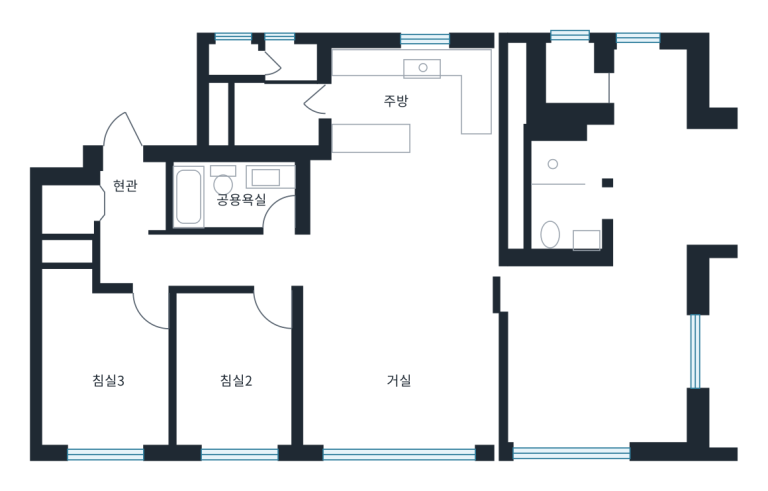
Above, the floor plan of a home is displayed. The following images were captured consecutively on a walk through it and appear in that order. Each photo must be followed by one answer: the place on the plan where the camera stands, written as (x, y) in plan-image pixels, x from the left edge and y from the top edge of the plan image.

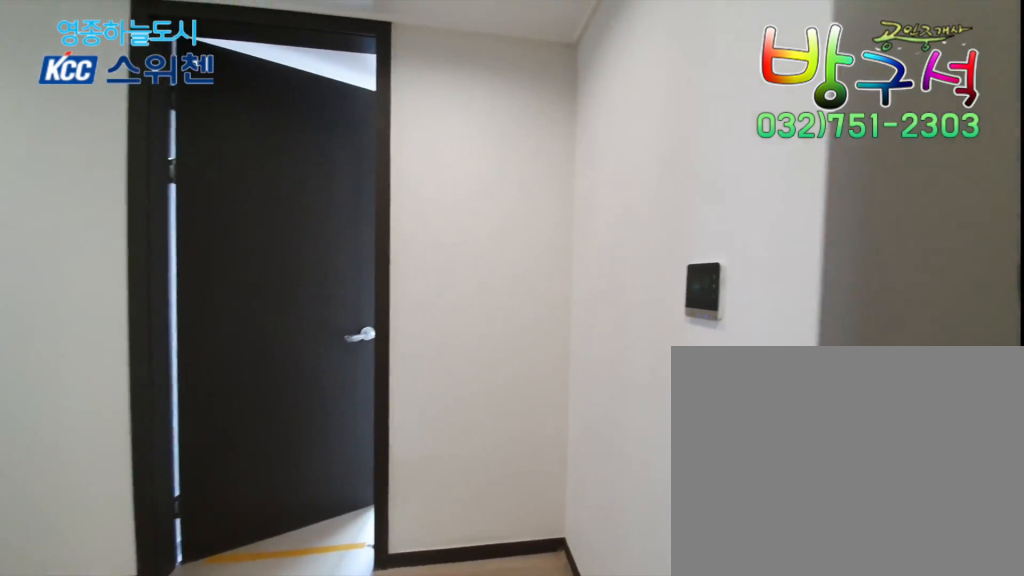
(134, 176)
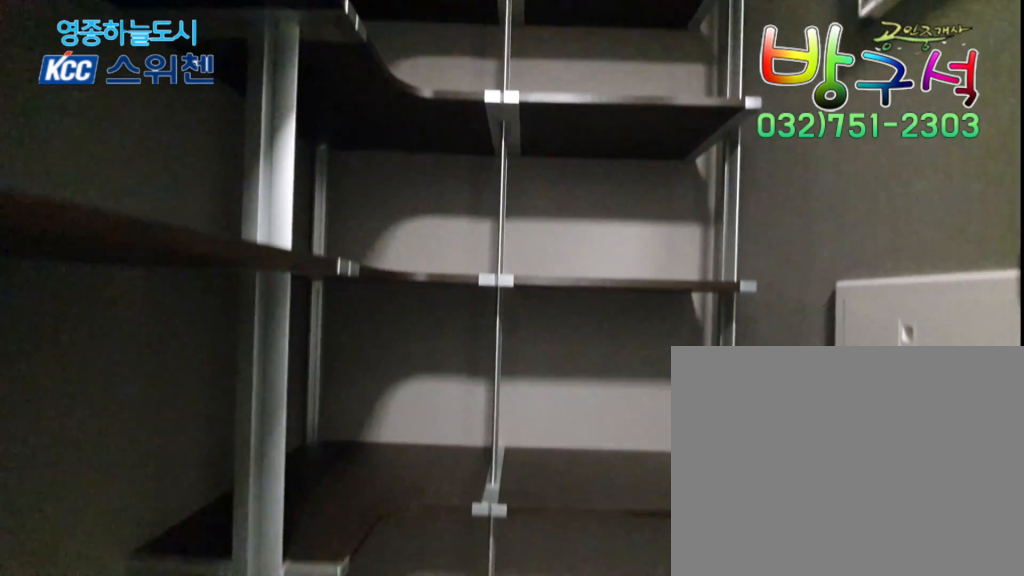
(134, 176)
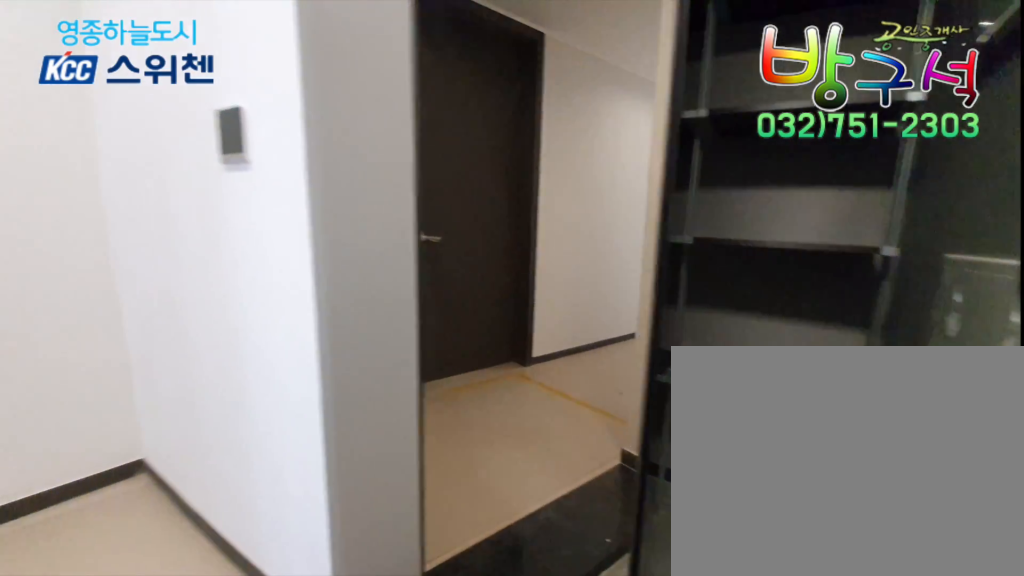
(134, 176)
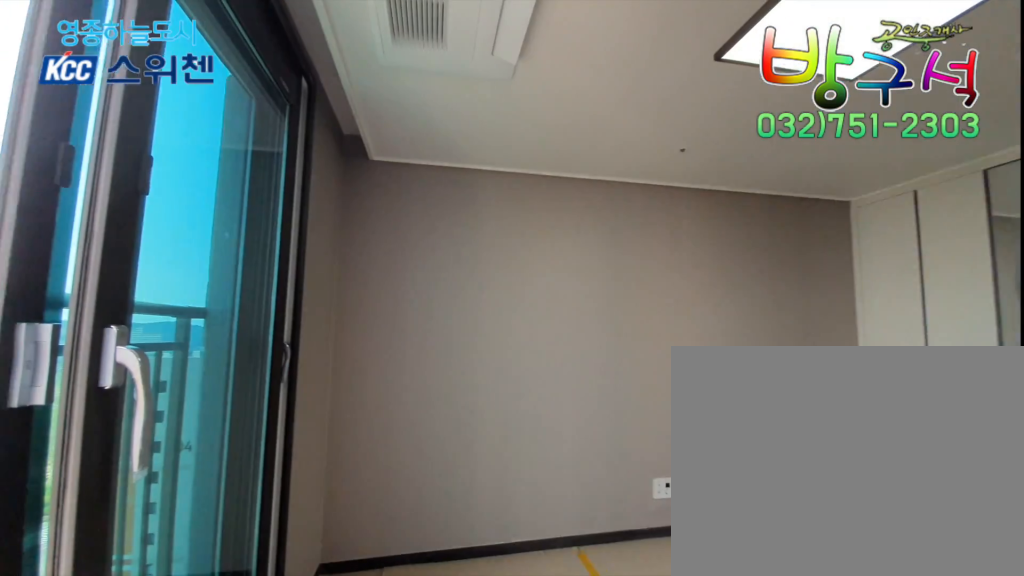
(100, 325)
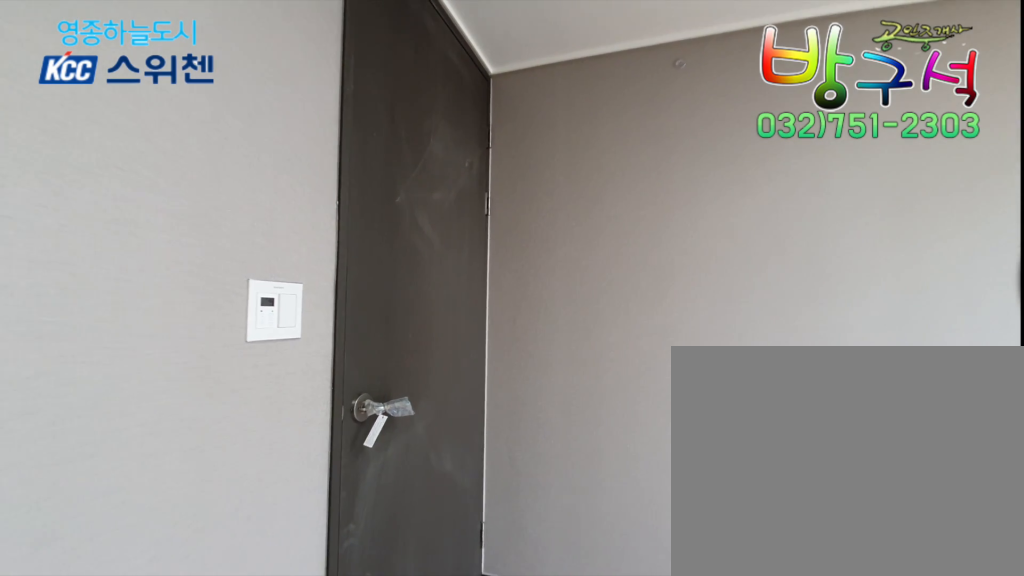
(100, 327)
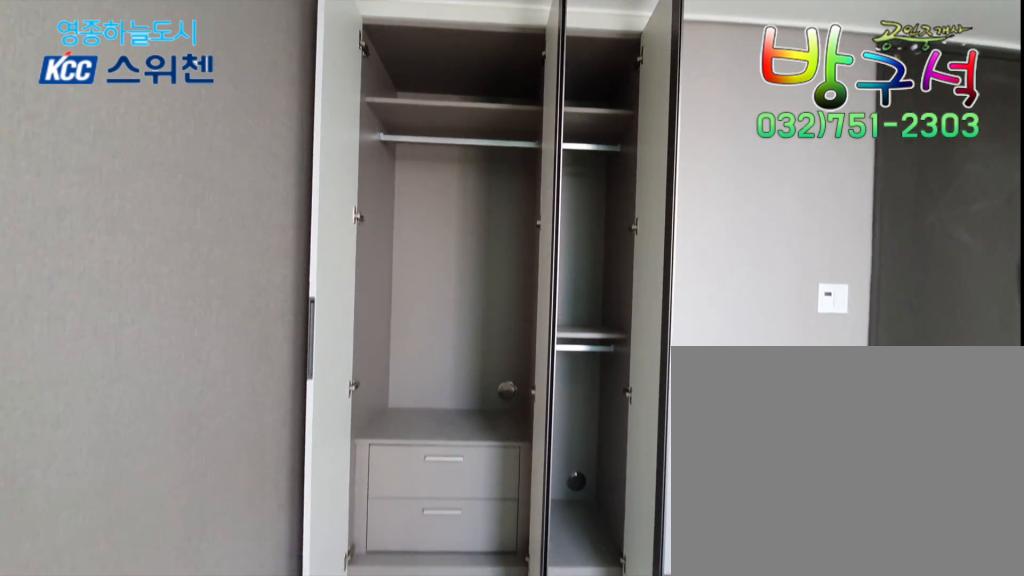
(100, 325)
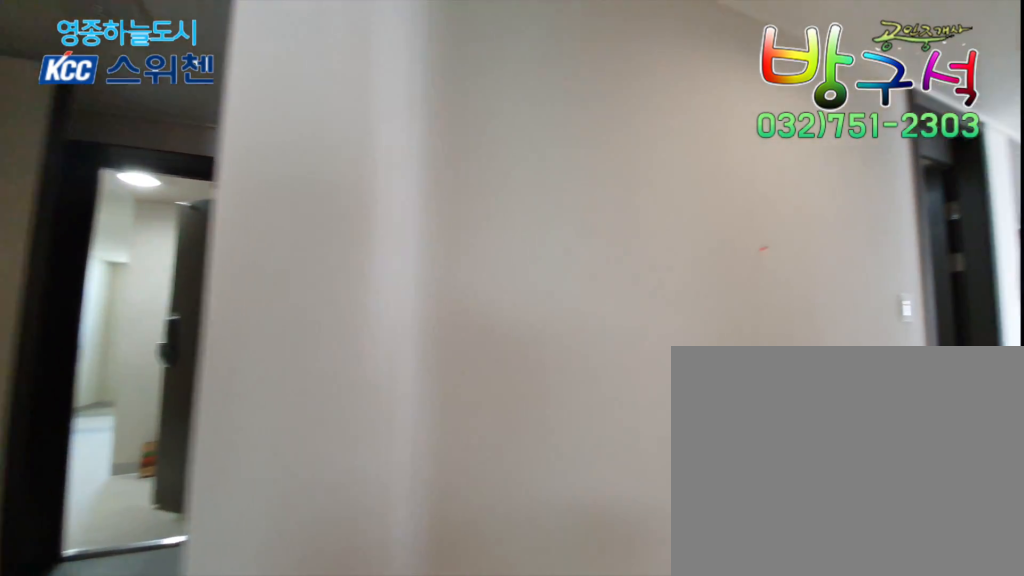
(232, 259)
